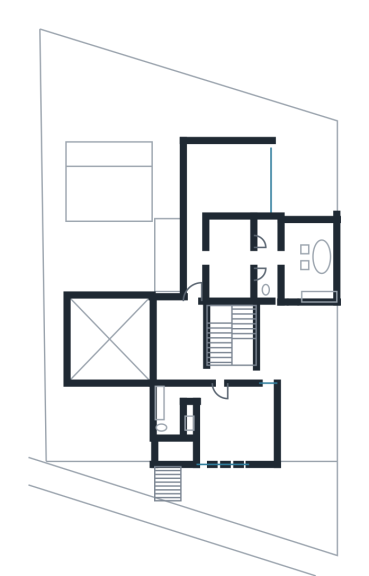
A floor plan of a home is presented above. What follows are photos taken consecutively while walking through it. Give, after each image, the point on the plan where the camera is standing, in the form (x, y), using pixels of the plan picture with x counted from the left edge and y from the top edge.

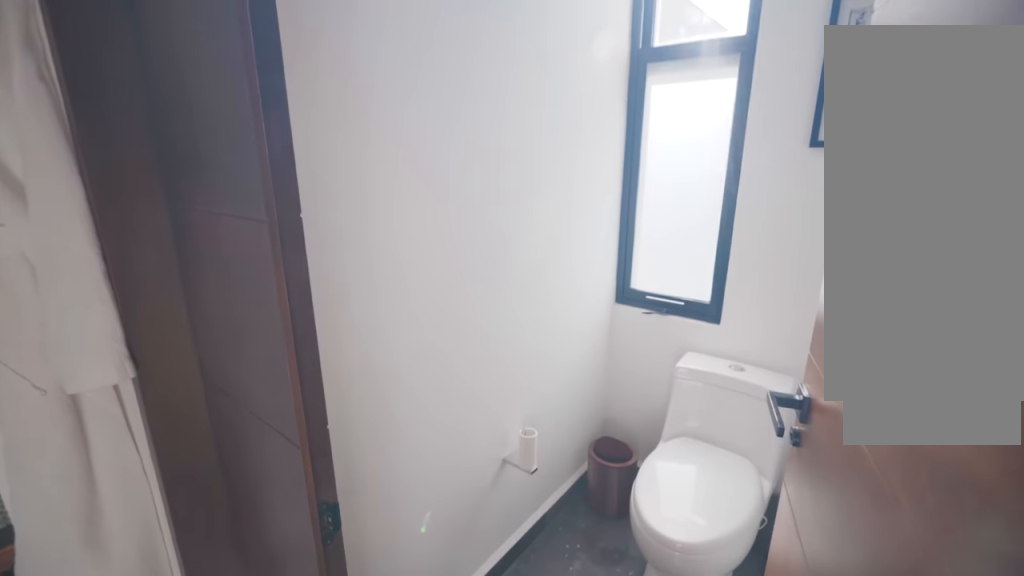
(256, 258)
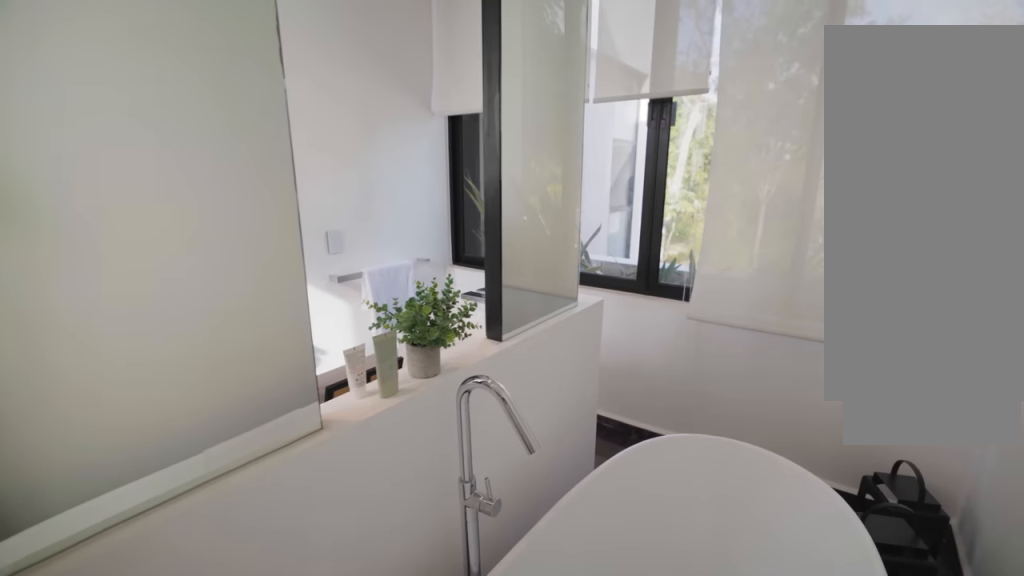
(324, 270)
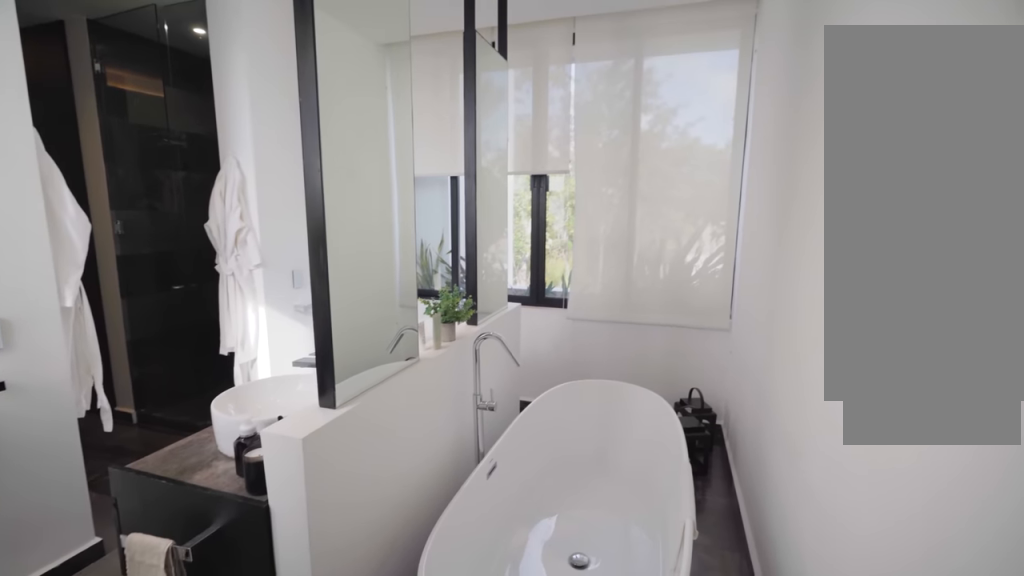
(318, 281)
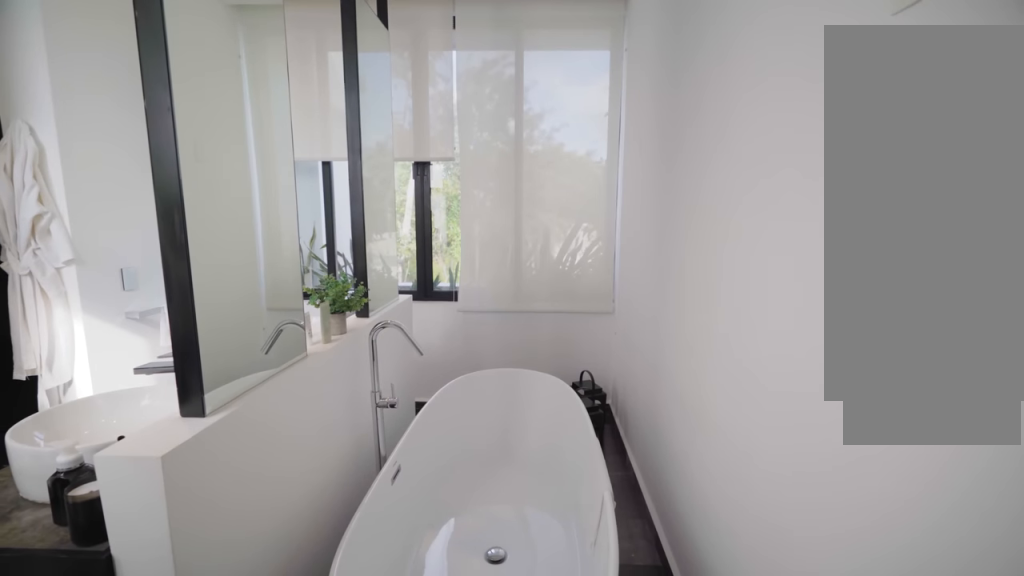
(318, 282)
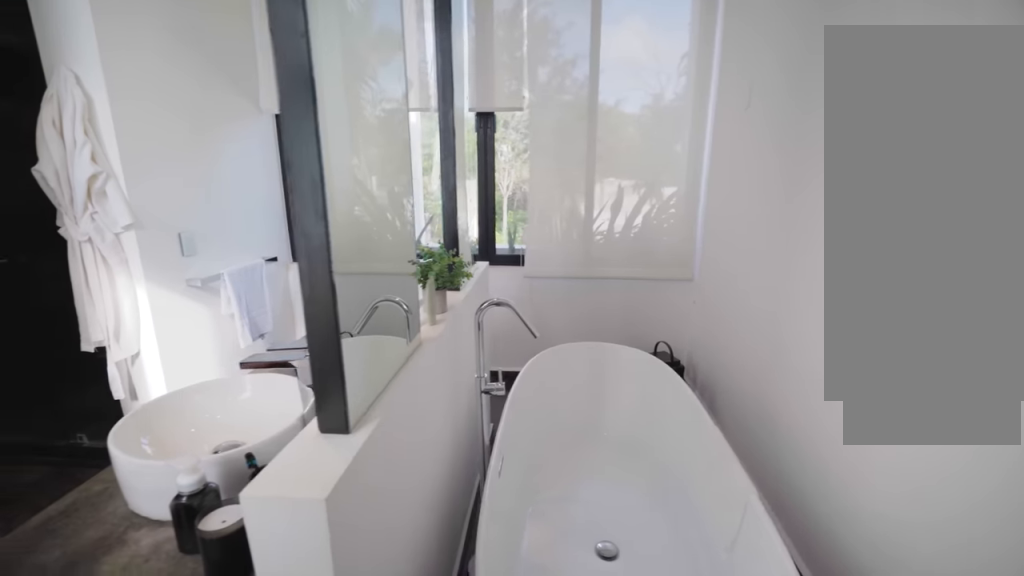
(321, 288)
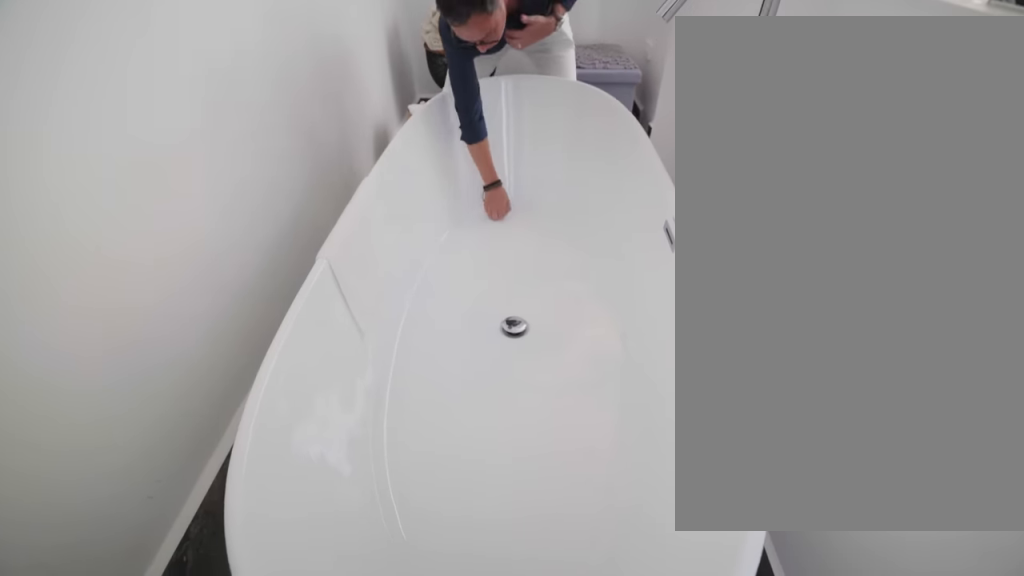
(317, 235)
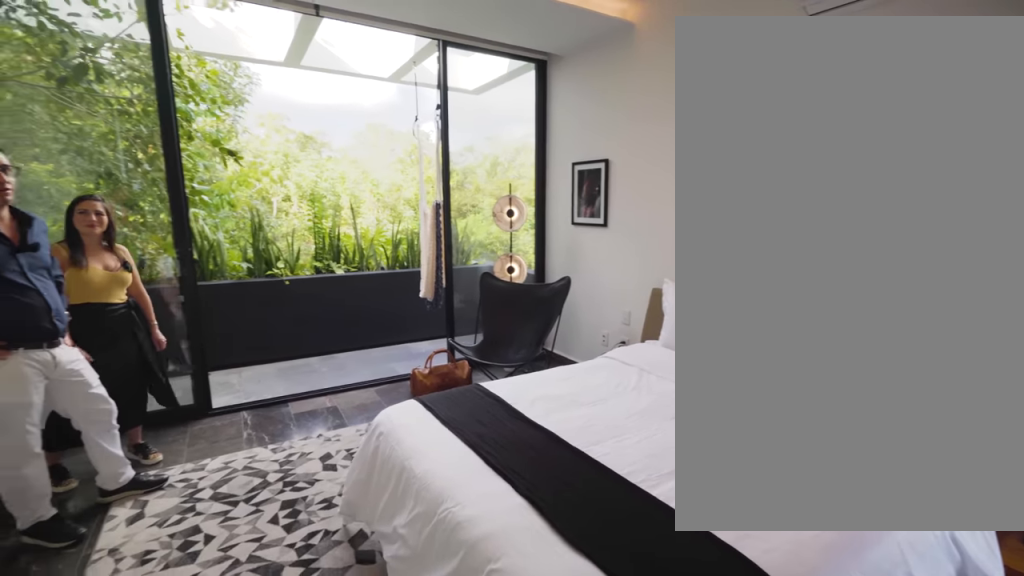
(251, 193)
